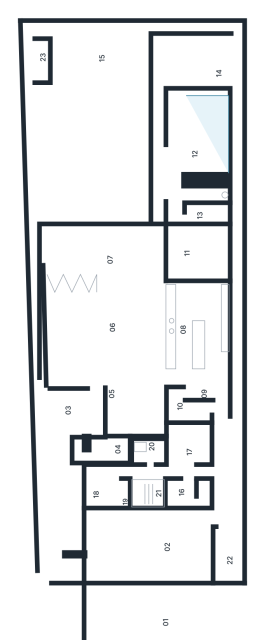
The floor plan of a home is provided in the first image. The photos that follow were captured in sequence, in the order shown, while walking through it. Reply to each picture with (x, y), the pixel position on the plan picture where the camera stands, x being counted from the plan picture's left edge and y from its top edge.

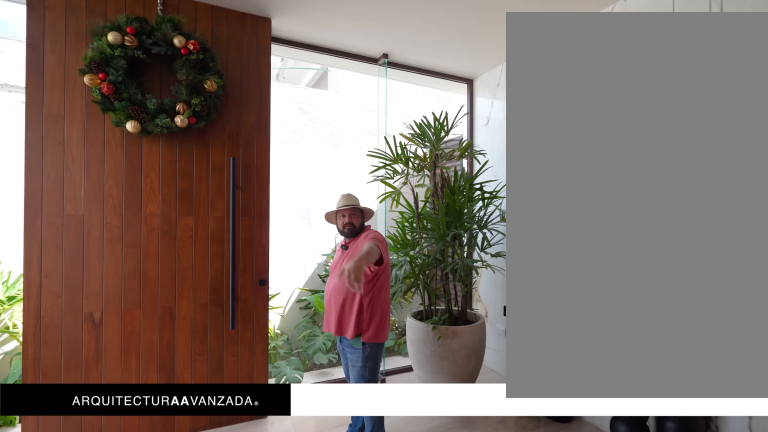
(89, 425)
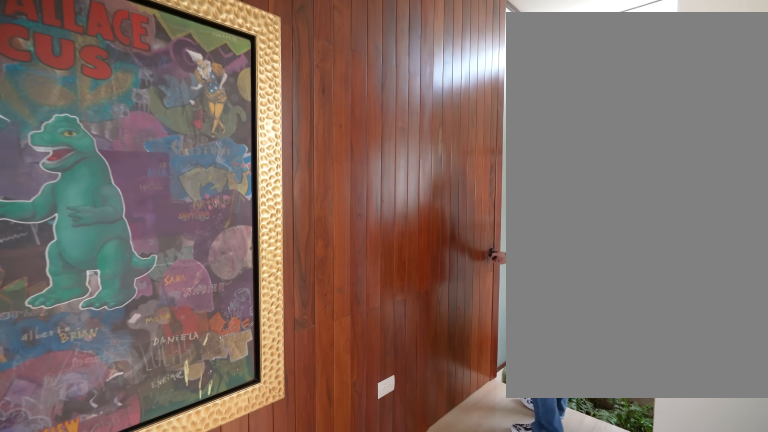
(97, 403)
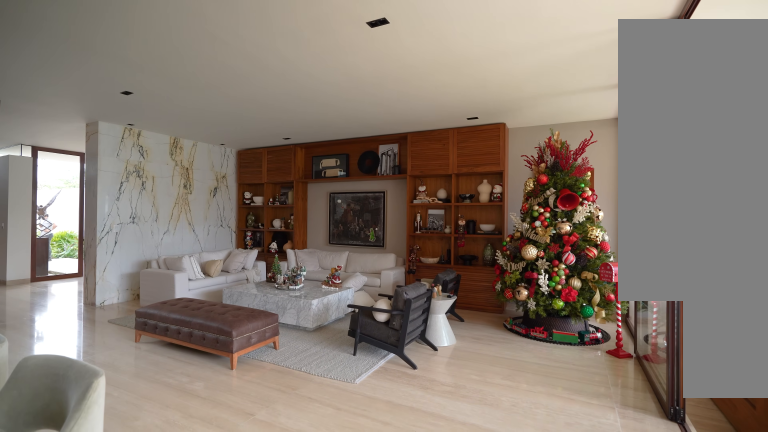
(148, 294)
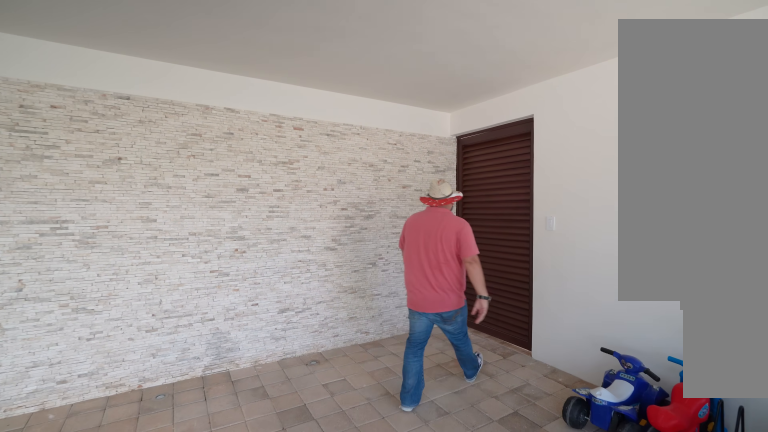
(164, 566)
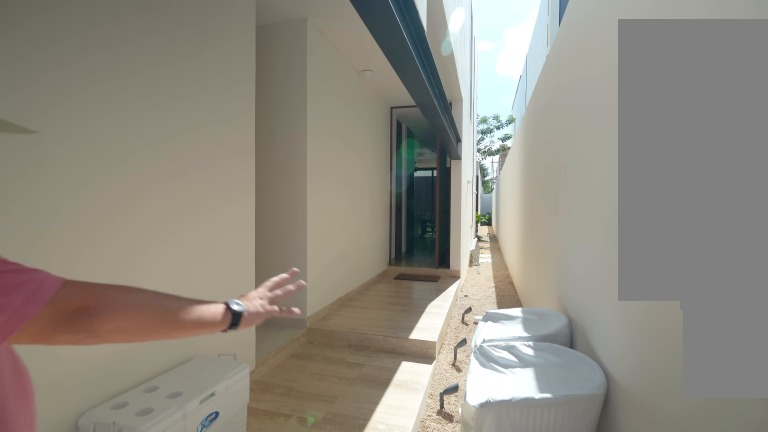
(232, 498)
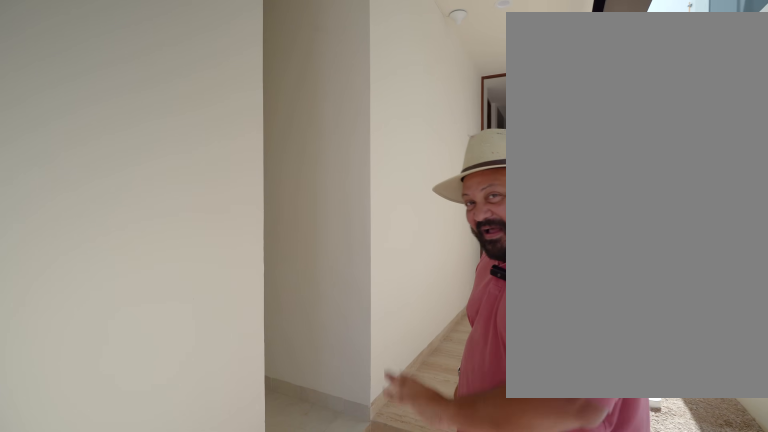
(222, 488)
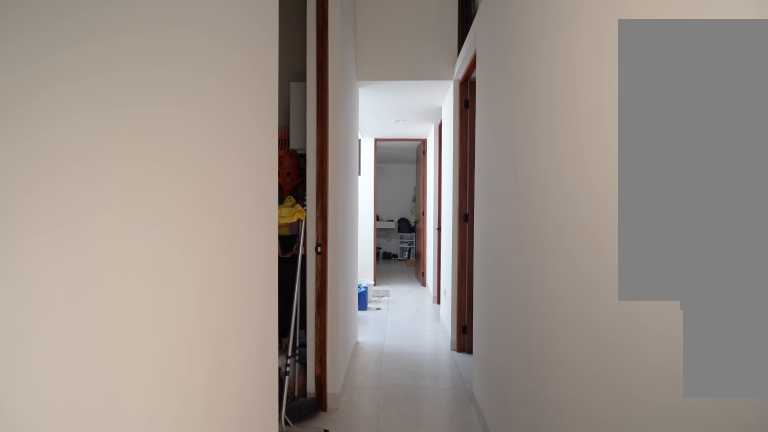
(215, 471)
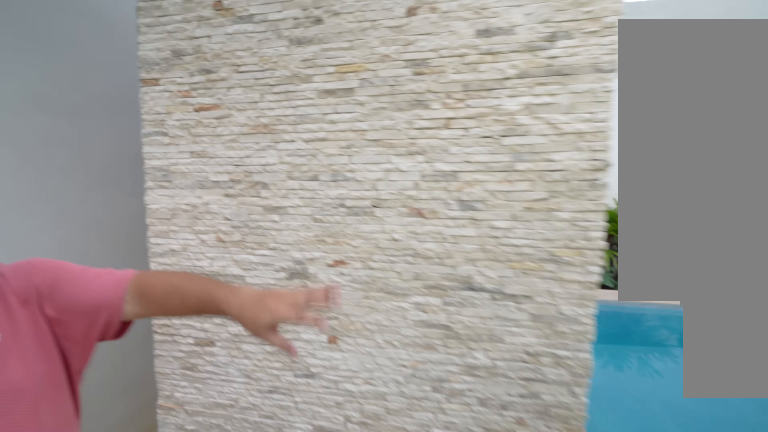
(31, 91)
